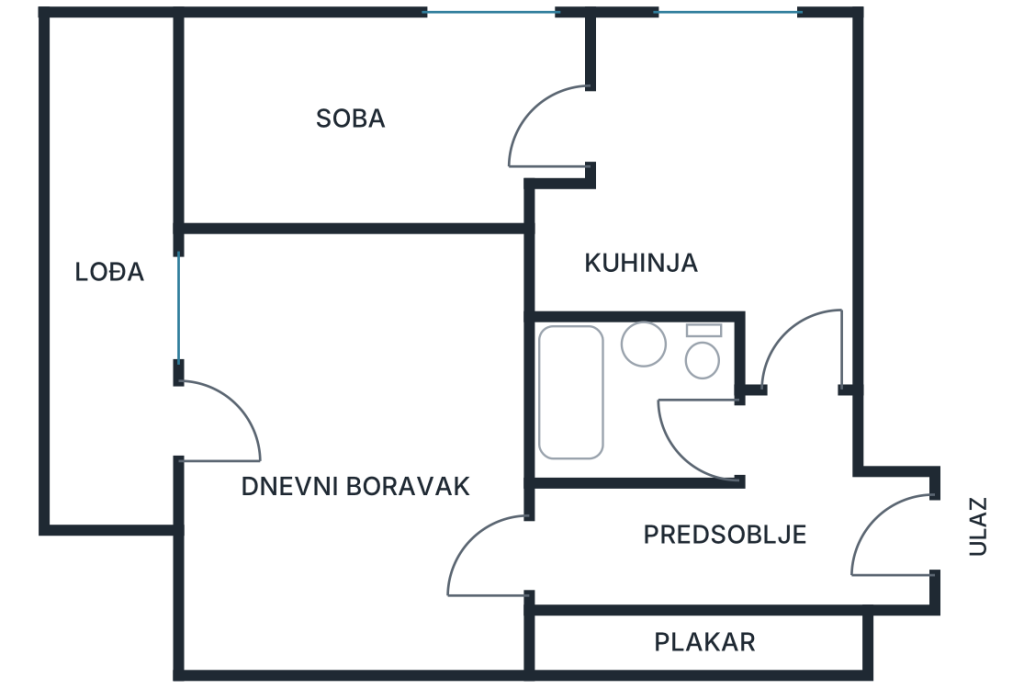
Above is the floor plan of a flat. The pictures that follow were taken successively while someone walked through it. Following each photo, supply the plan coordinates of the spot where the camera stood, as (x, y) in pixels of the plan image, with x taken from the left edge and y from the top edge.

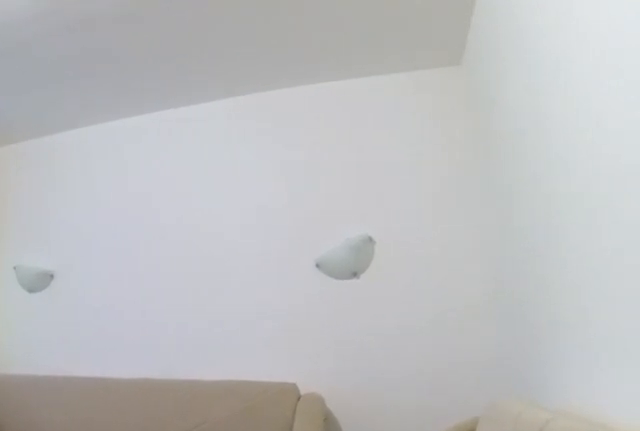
(504, 505)
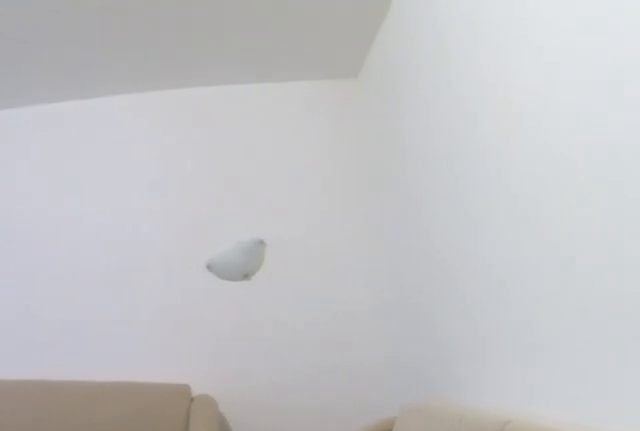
(502, 482)
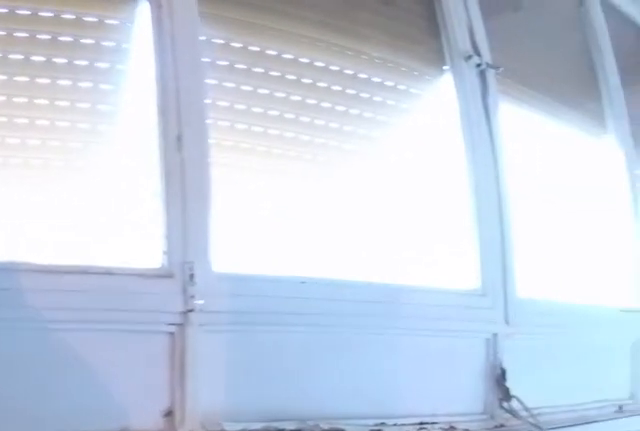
(154, 447)
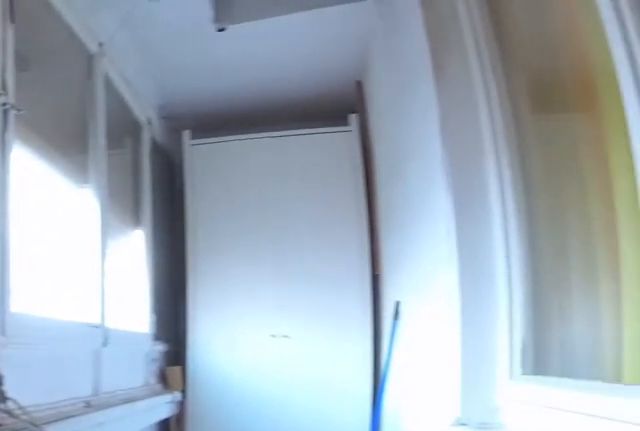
(118, 454)
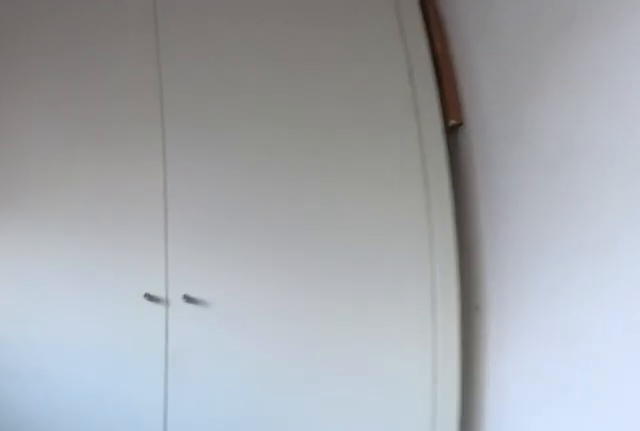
(104, 165)
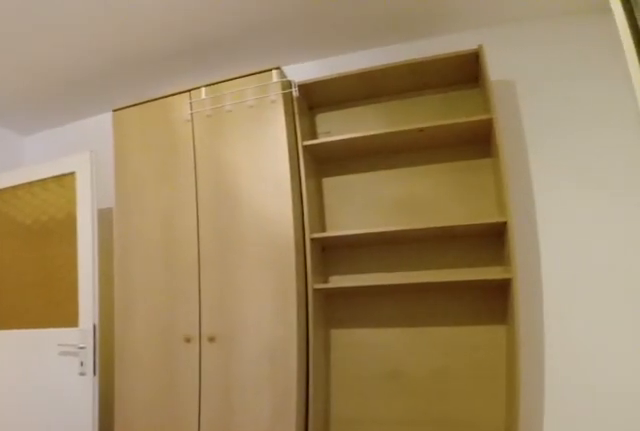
(249, 401)
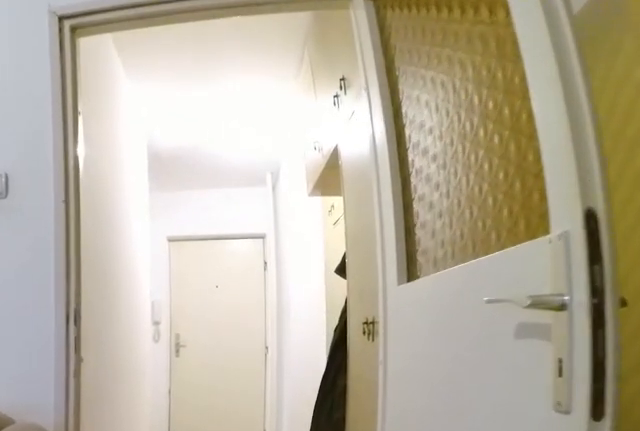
(418, 582)
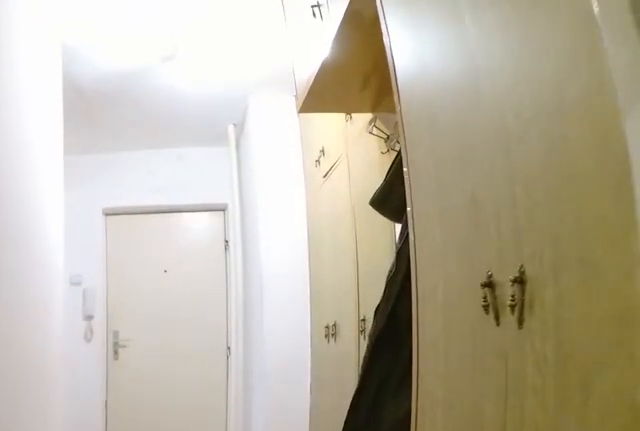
(480, 571)
